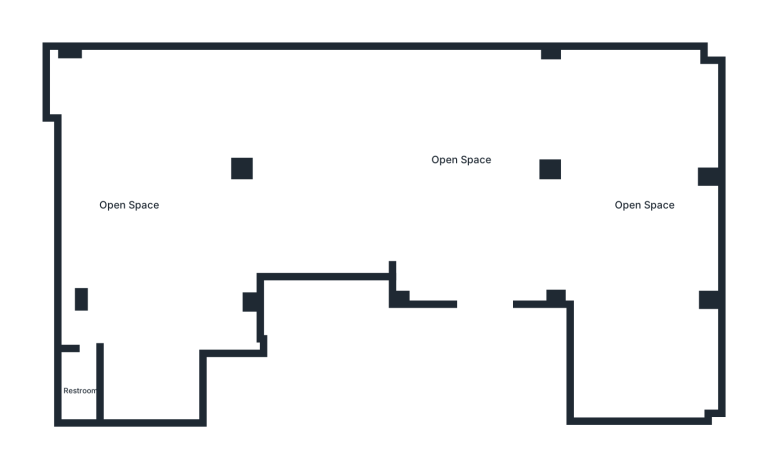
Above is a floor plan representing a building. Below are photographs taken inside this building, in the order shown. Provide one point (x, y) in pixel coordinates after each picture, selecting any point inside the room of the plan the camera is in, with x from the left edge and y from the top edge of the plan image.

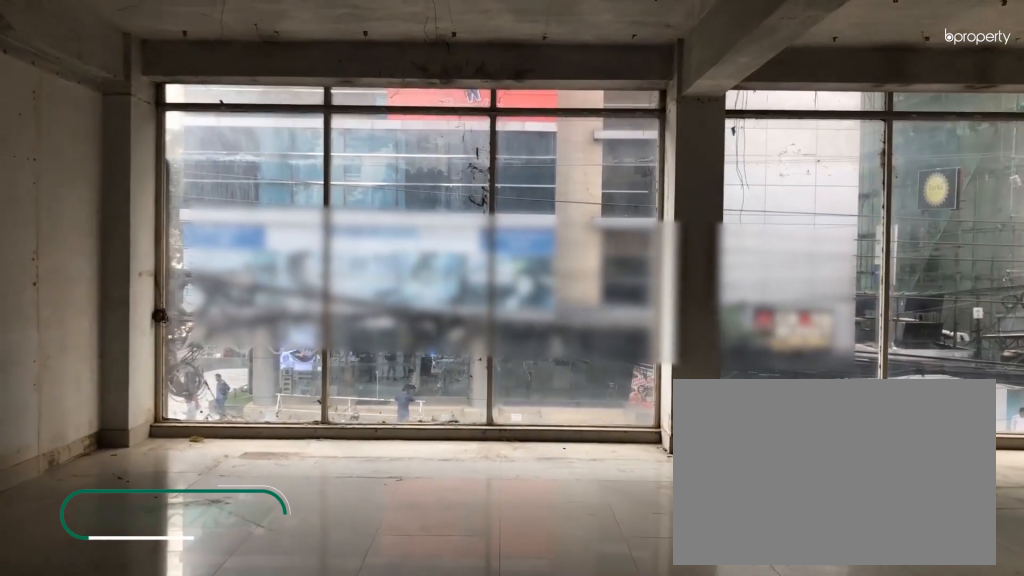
(641, 206)
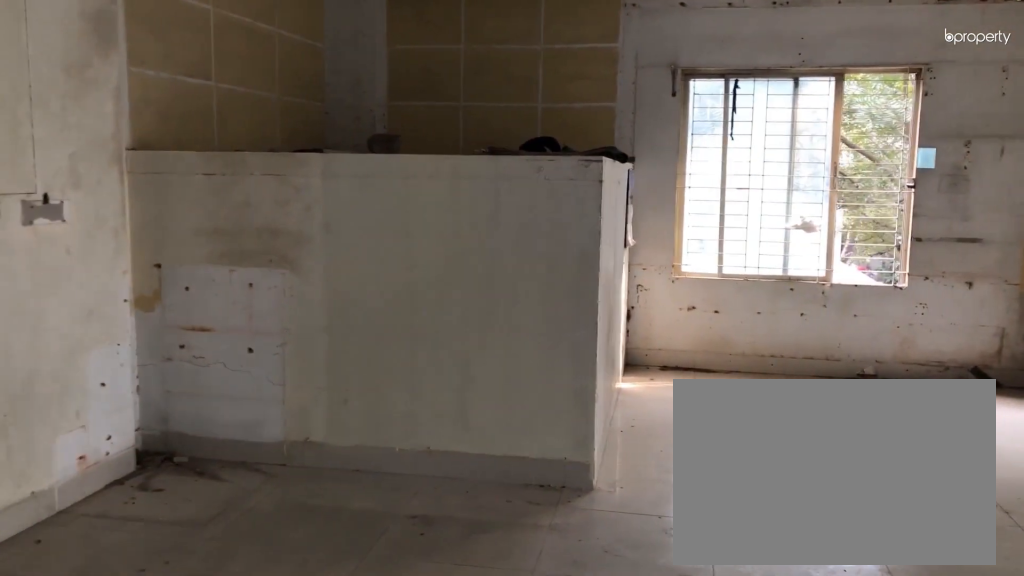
(127, 207)
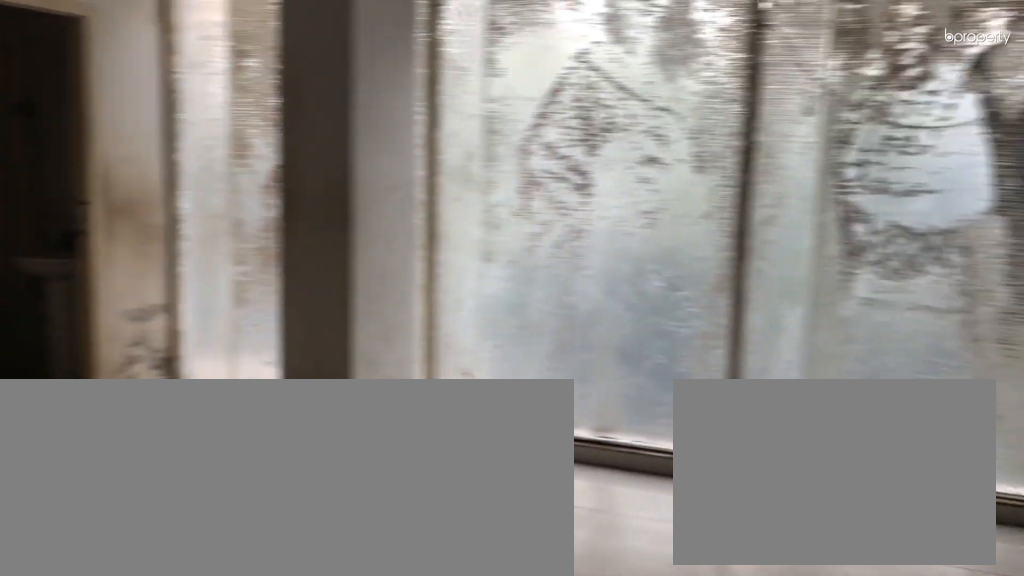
(127, 207)
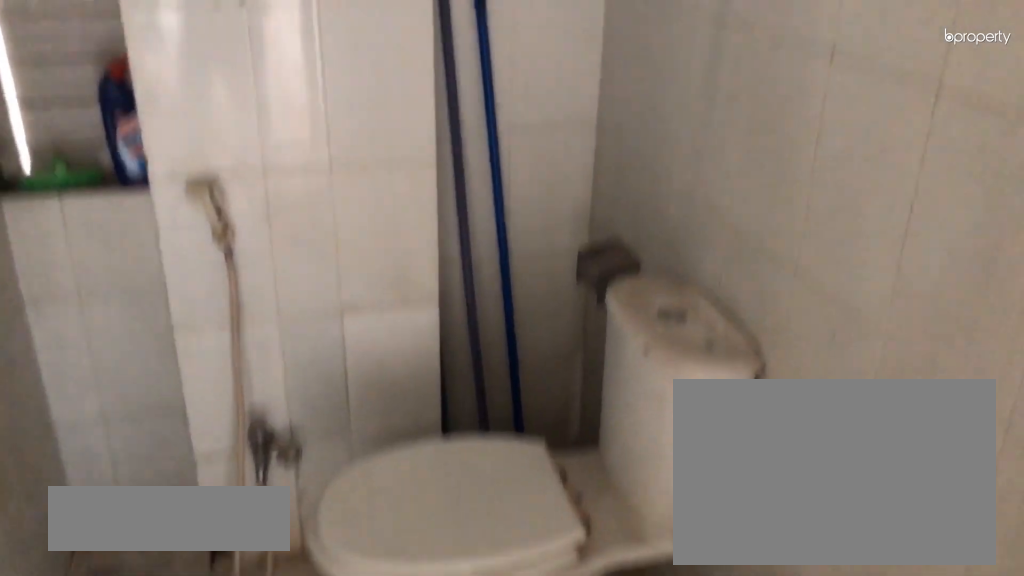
(80, 391)
